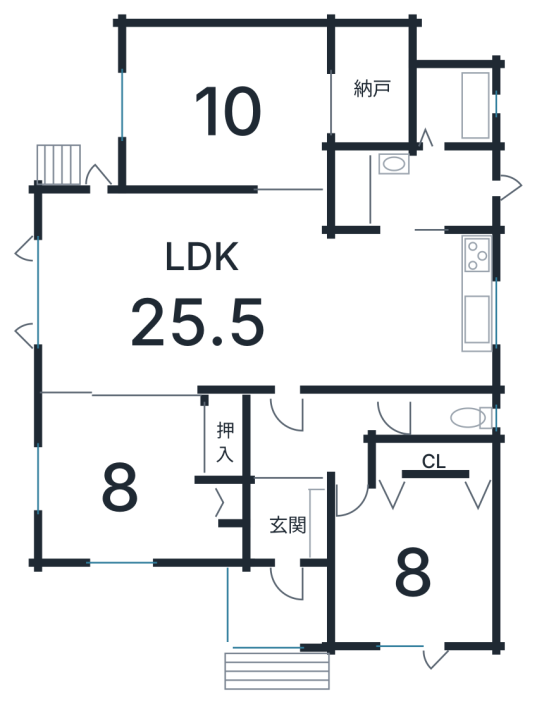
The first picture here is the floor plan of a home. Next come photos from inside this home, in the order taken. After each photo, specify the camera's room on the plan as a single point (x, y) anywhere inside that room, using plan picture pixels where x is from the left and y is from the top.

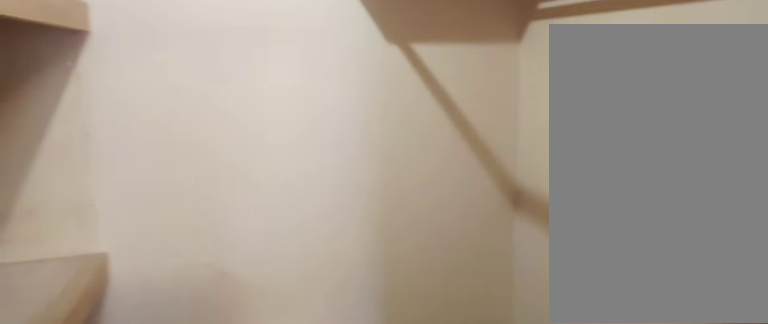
(362, 89)
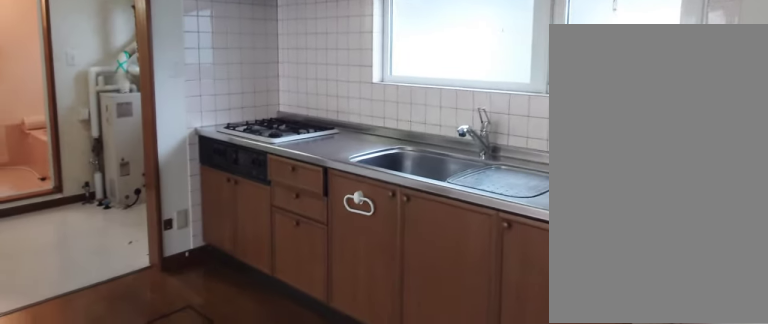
(426, 318)
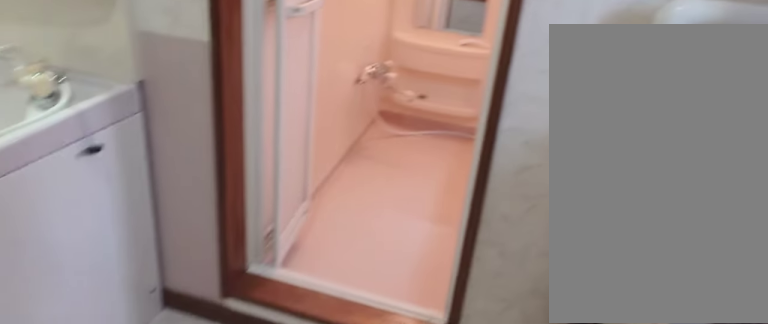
(424, 187)
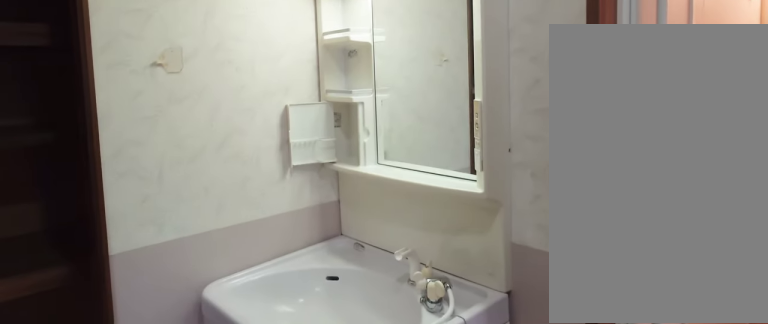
(424, 187)
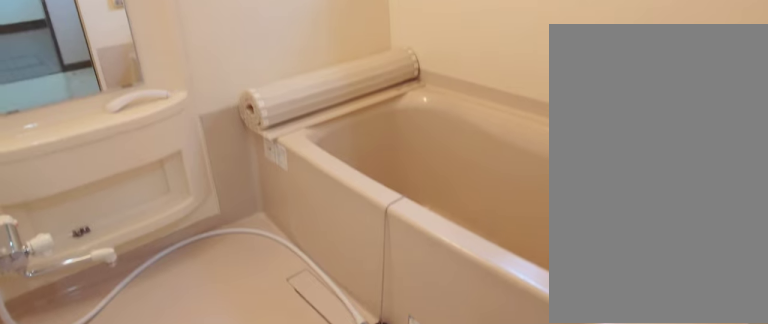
(454, 106)
